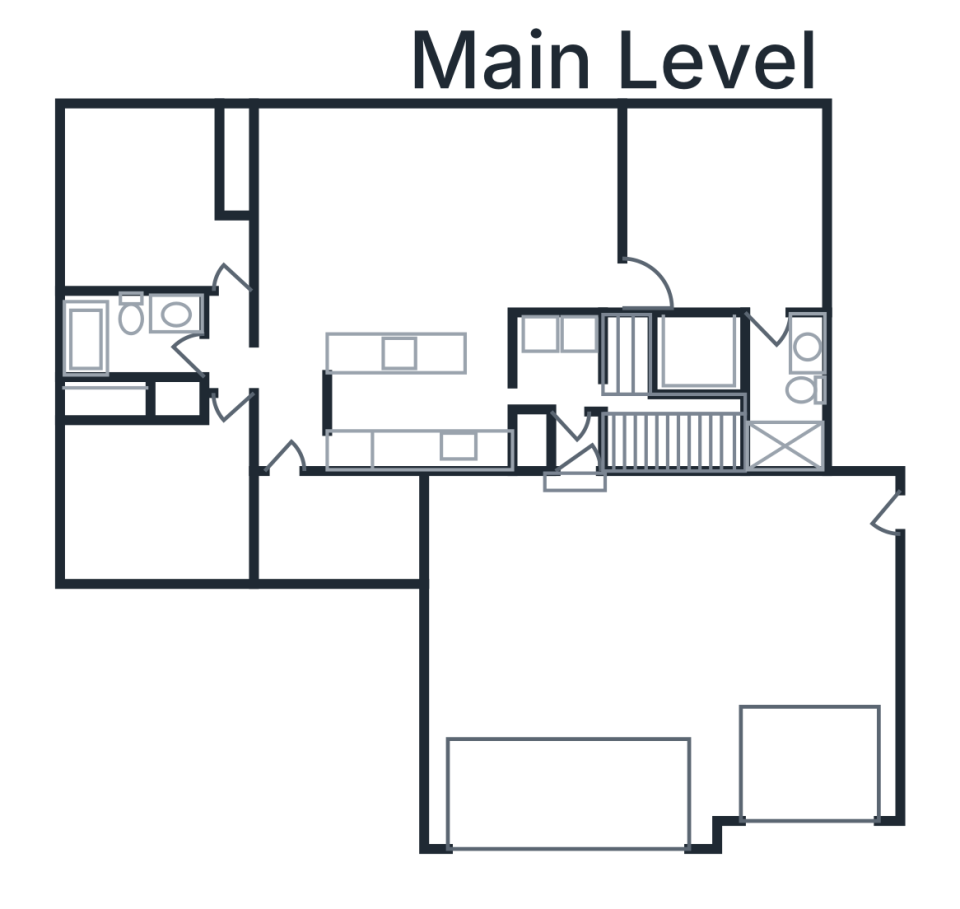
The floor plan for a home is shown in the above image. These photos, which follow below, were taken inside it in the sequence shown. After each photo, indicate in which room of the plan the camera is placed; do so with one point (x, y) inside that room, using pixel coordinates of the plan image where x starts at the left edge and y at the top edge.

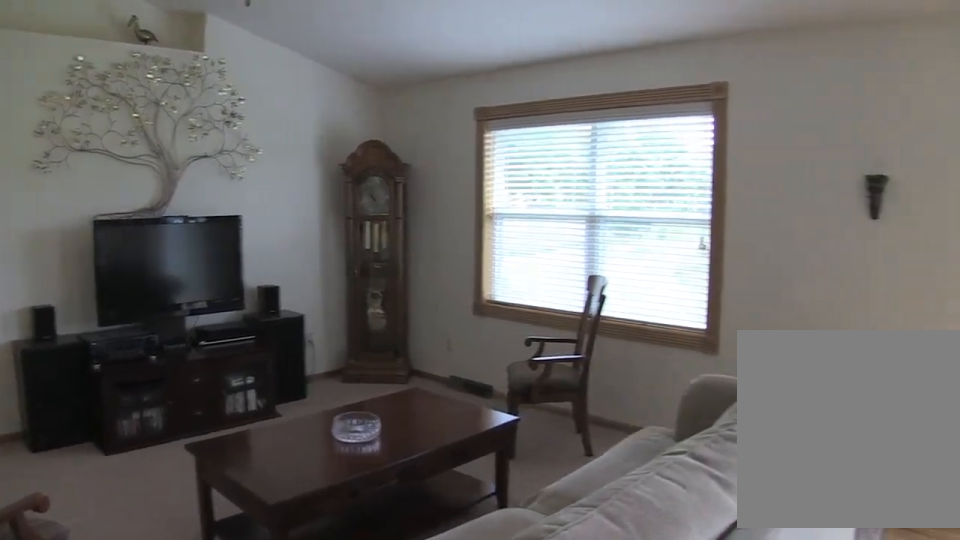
(386, 220)
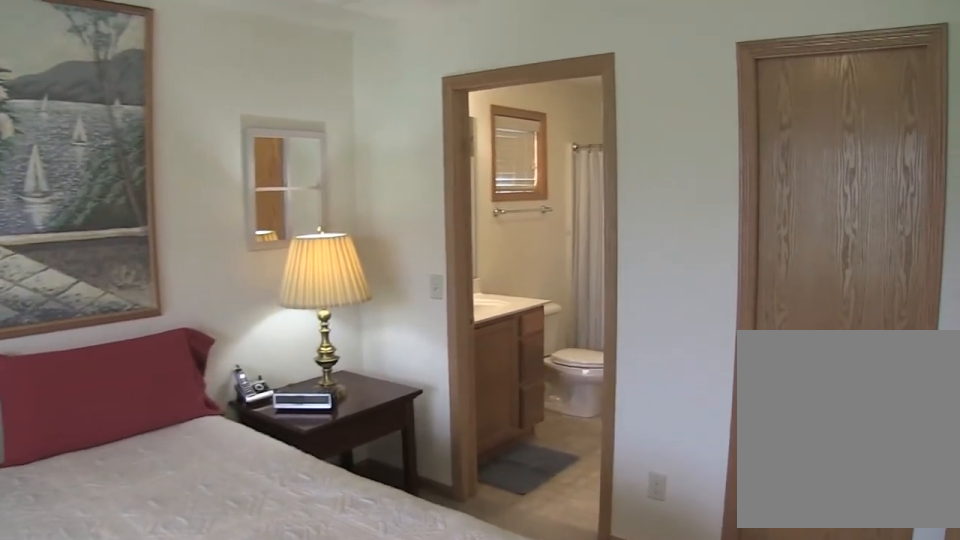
(723, 209)
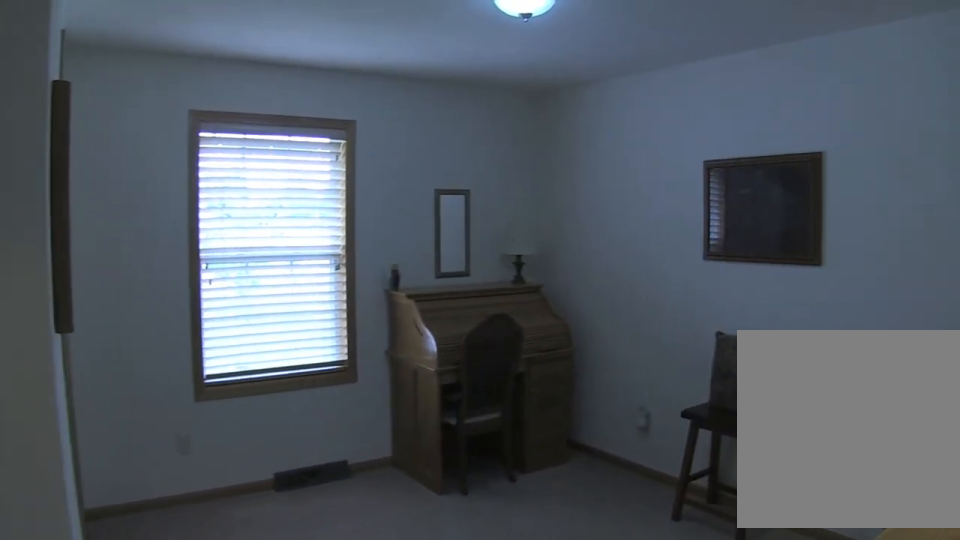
(166, 498)
